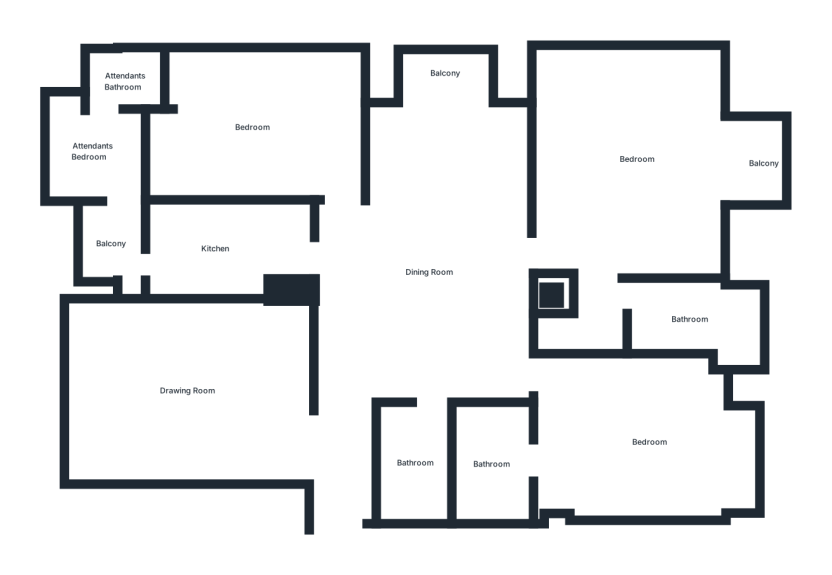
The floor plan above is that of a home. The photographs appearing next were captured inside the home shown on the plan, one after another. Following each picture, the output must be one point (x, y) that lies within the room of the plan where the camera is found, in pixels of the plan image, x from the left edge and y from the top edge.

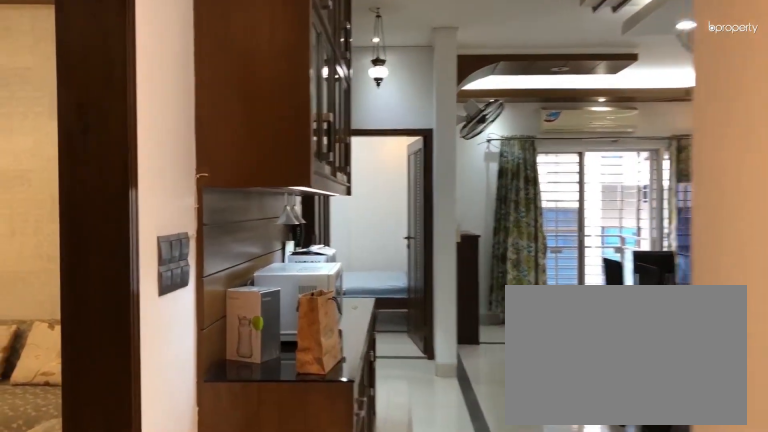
(310, 444)
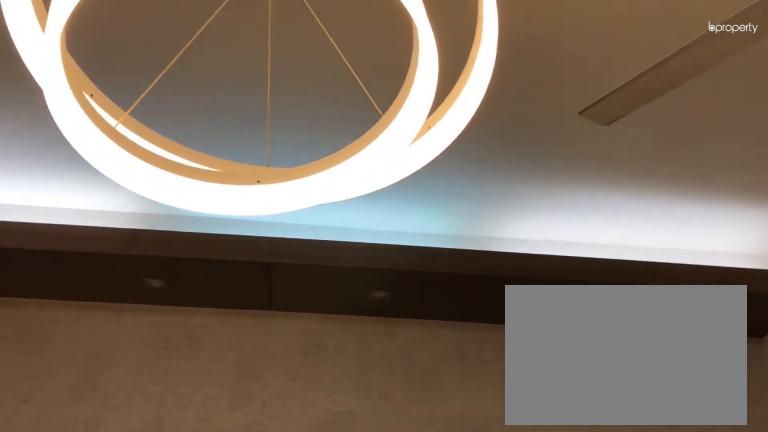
(190, 393)
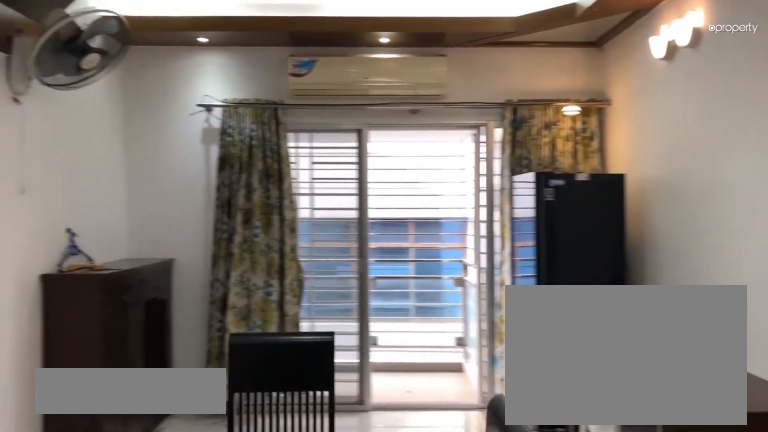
(426, 275)
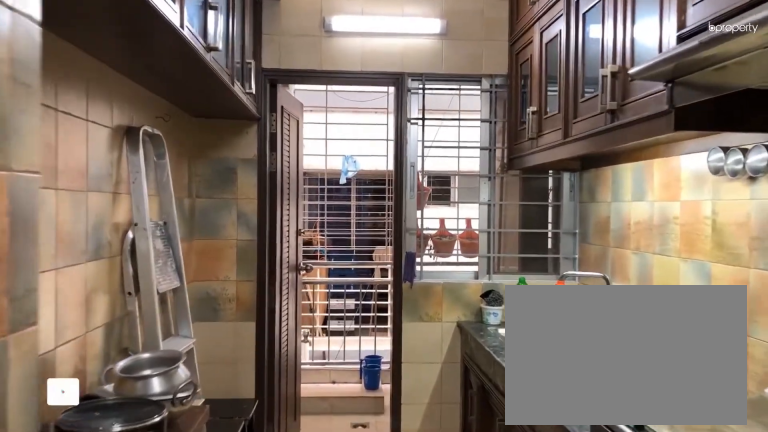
(240, 248)
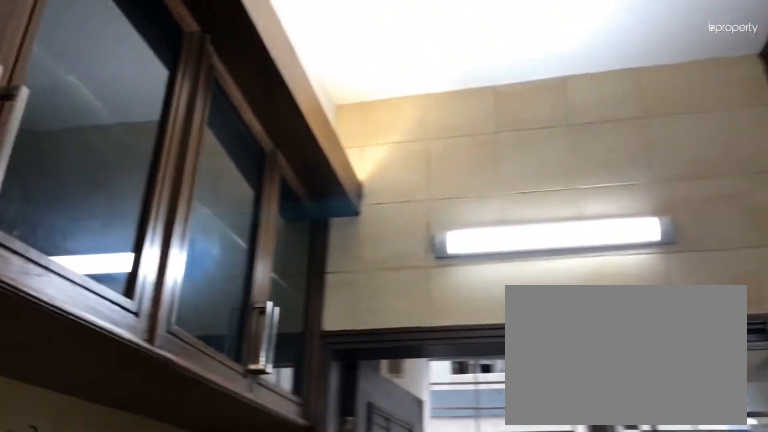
(220, 244)
